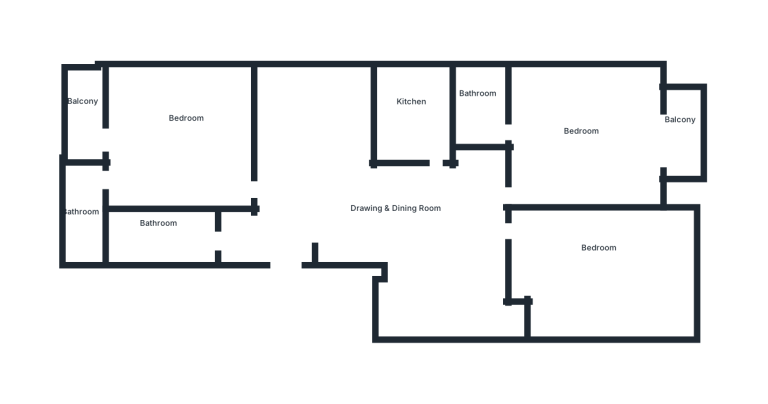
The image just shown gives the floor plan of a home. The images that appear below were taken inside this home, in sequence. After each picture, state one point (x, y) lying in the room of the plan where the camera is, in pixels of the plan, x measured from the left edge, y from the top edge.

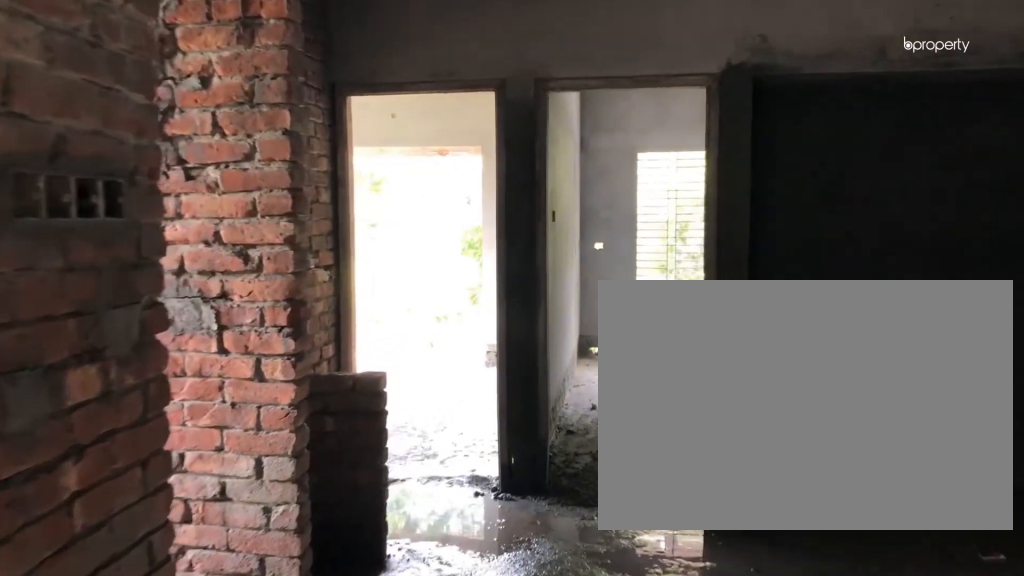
(426, 229)
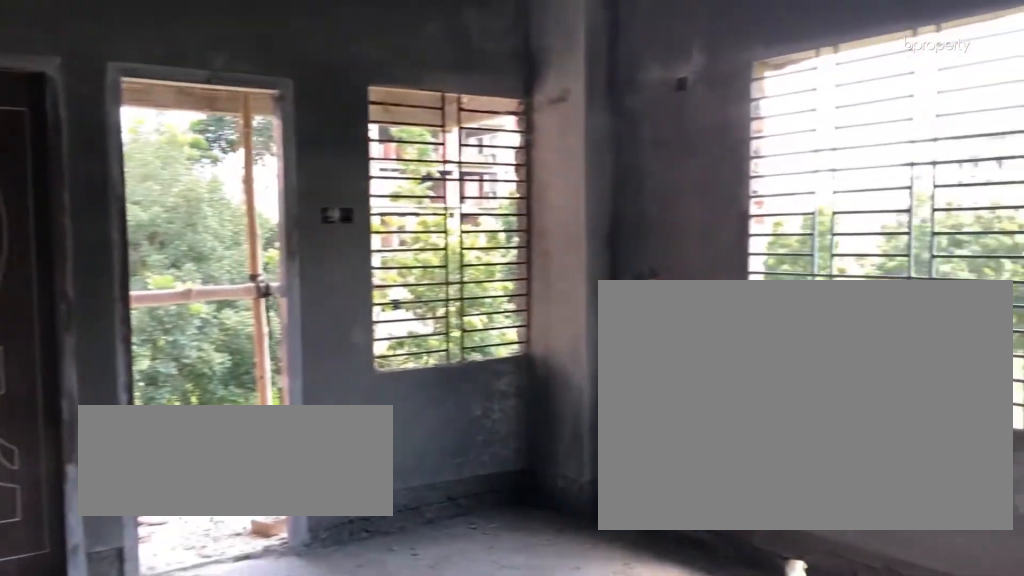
(187, 131)
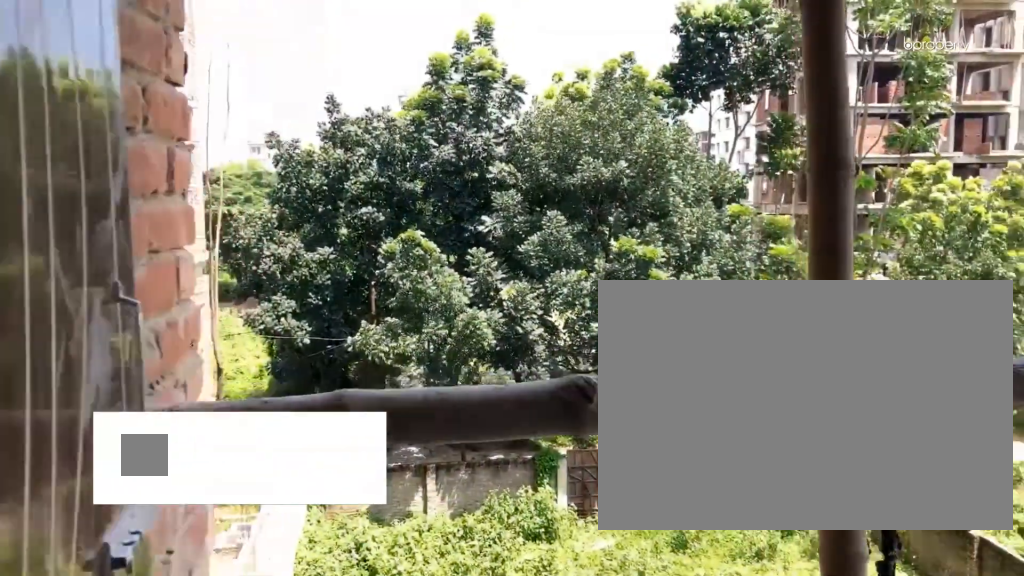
(92, 113)
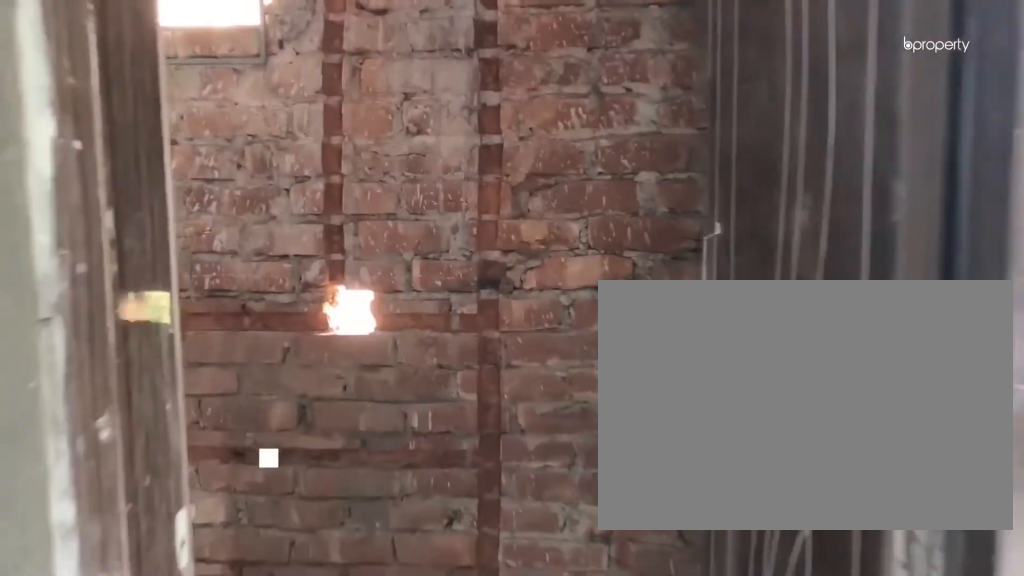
(84, 208)
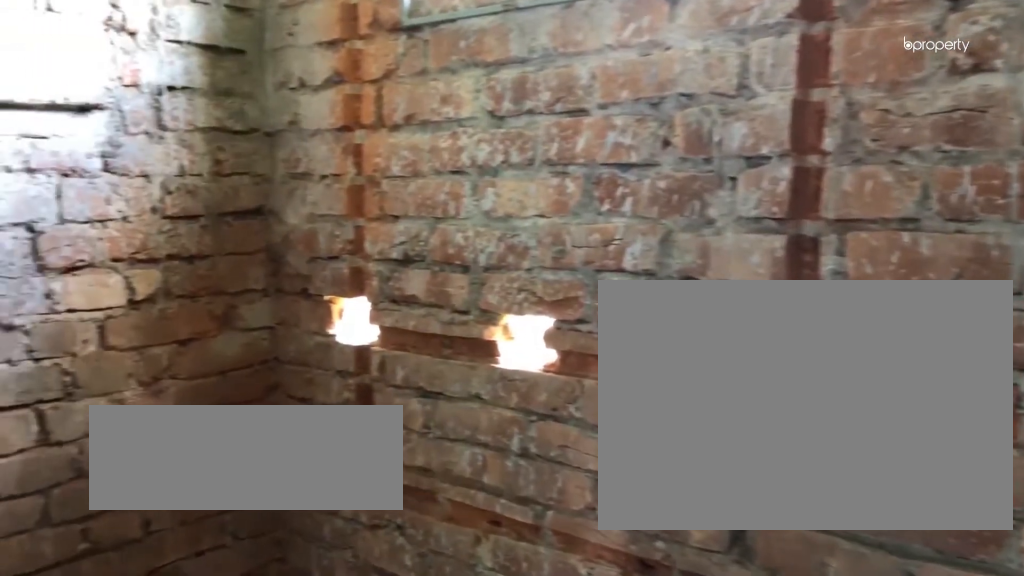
(84, 208)
